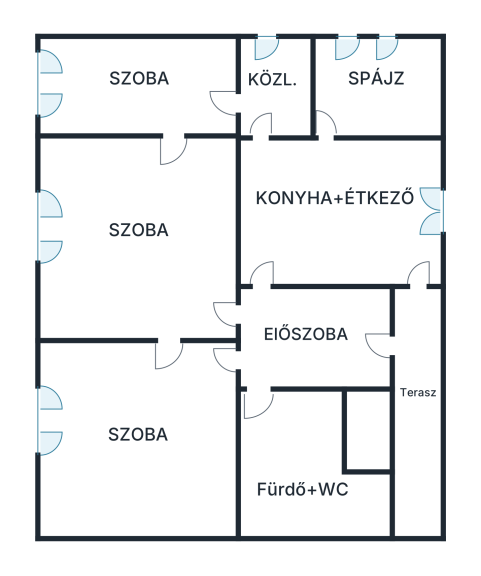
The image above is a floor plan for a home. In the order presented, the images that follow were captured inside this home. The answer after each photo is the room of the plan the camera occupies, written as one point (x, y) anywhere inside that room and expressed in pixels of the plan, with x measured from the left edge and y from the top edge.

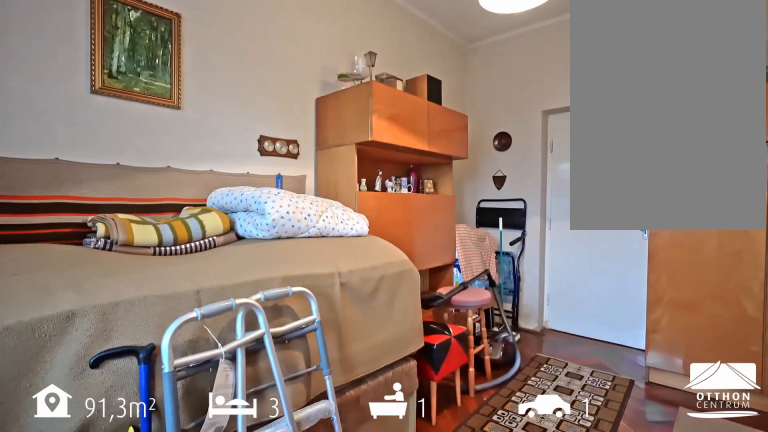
(139, 87)
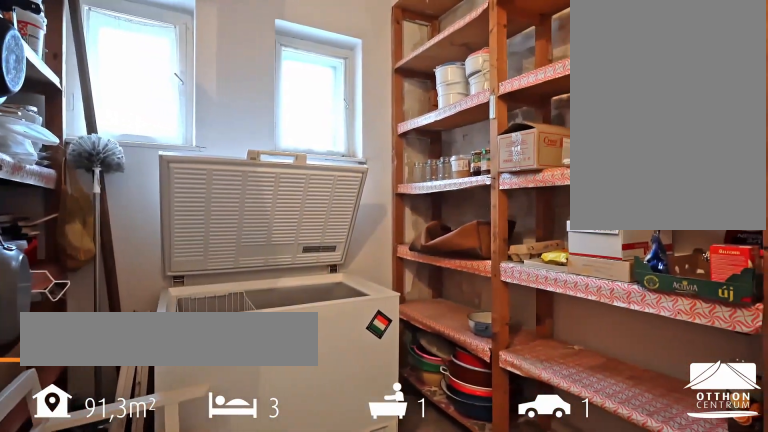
(374, 84)
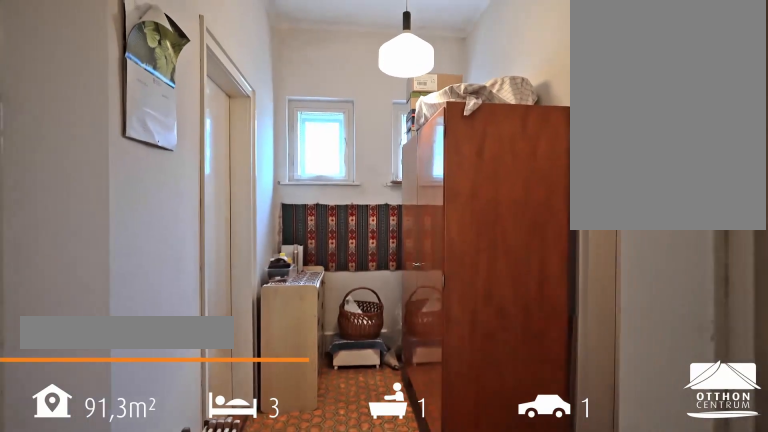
(279, 87)
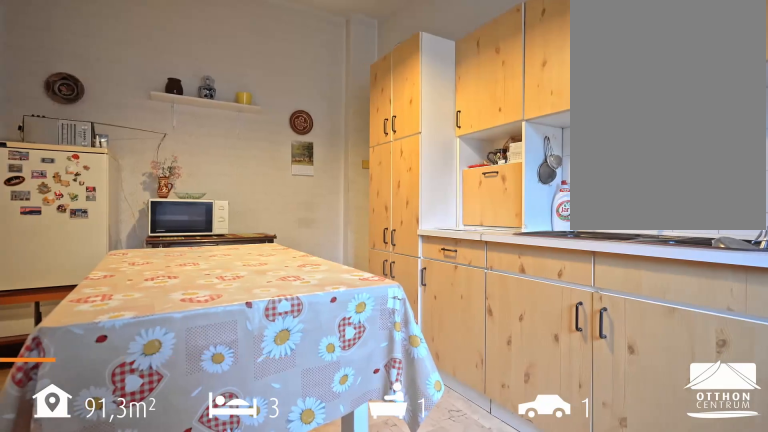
(343, 217)
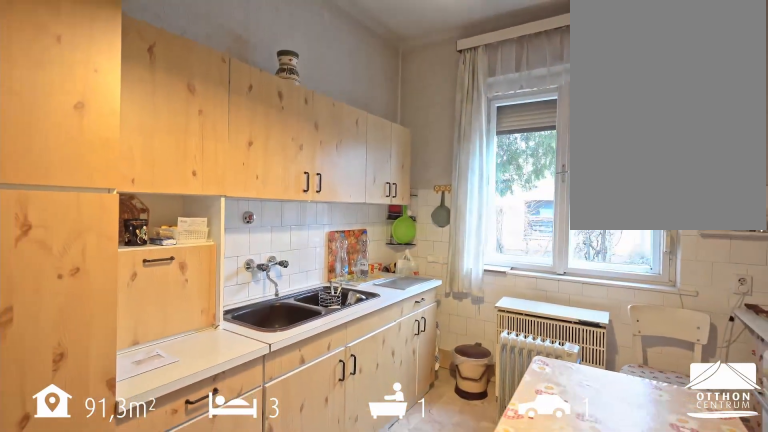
(343, 217)
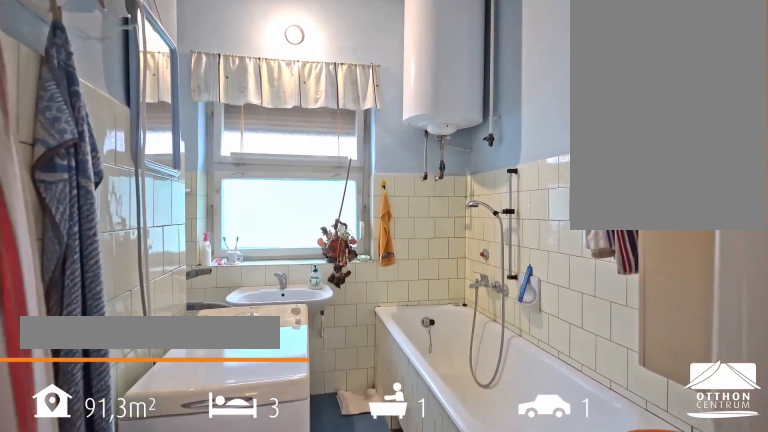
(292, 467)
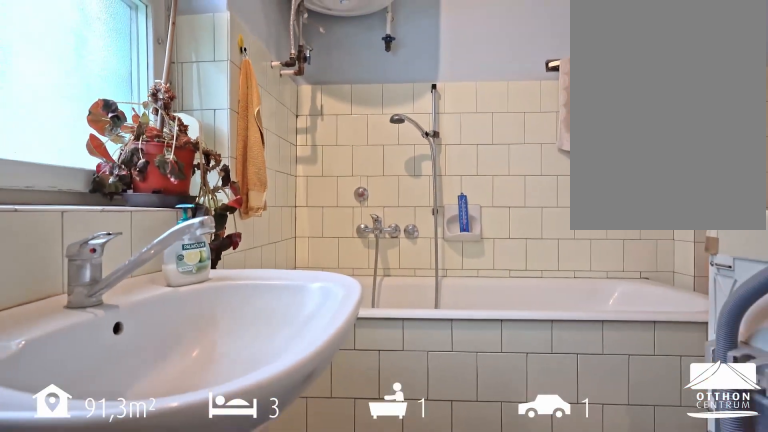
(292, 468)
